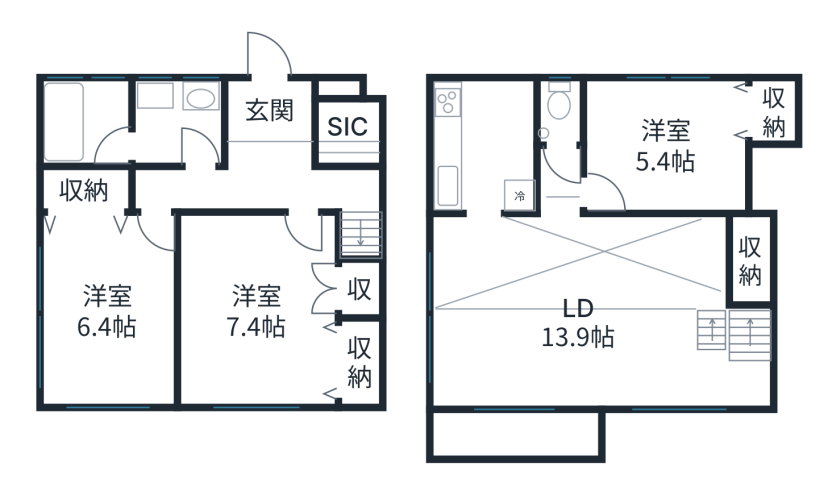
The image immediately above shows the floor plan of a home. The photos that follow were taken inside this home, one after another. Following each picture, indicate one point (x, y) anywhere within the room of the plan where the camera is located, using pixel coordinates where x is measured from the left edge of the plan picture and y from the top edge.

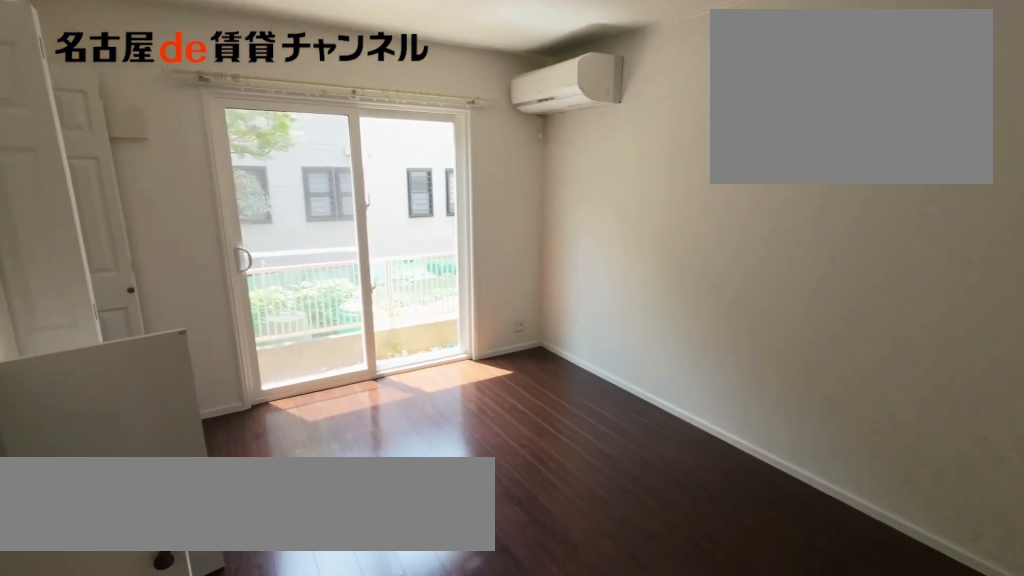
(273, 315)
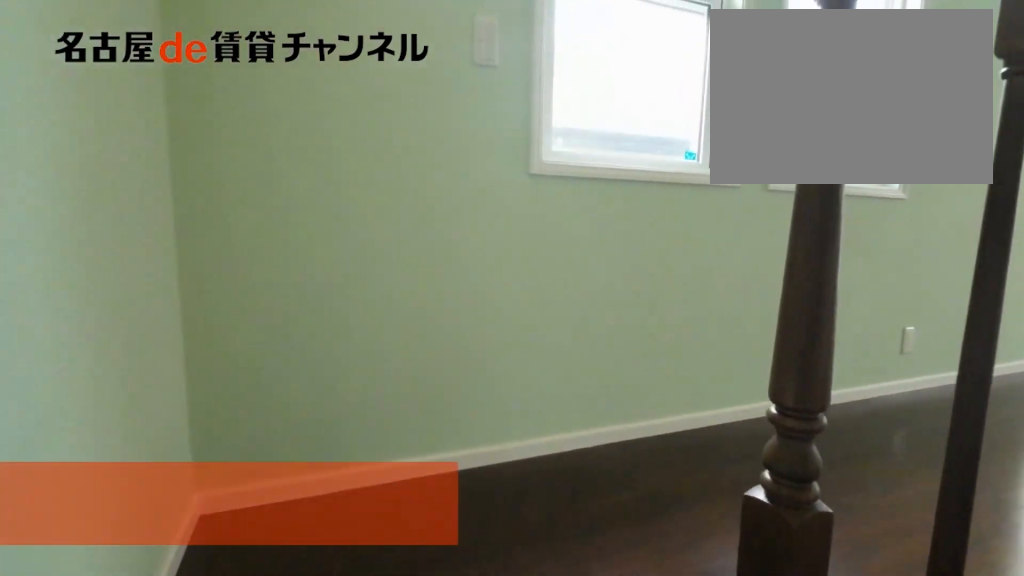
(601, 314)
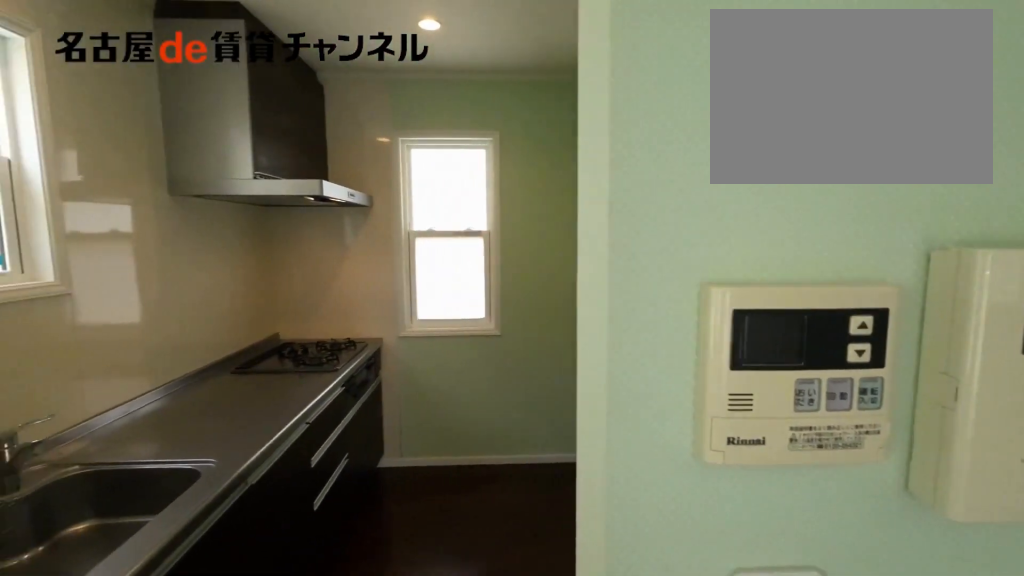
(601, 313)
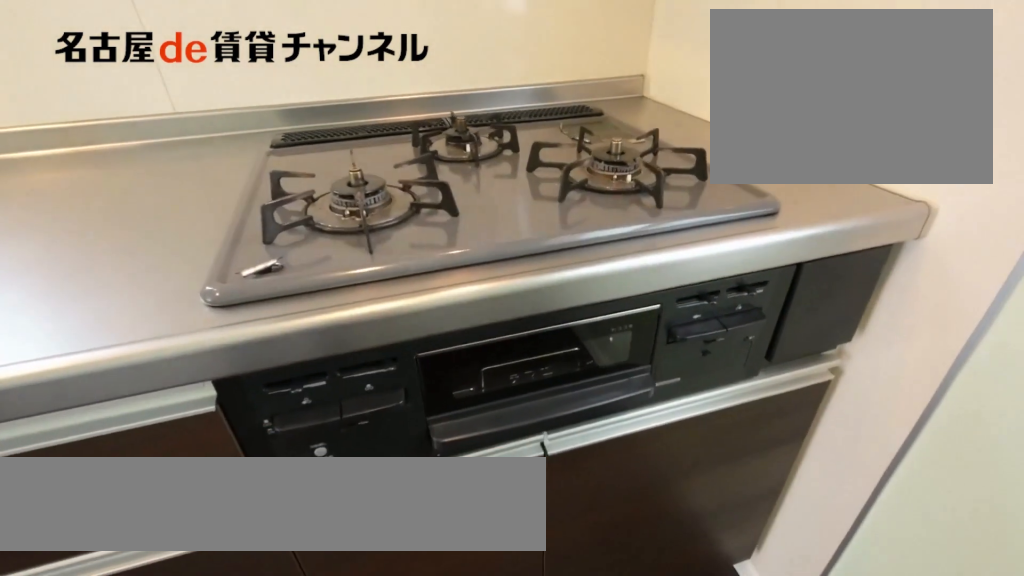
(482, 146)
